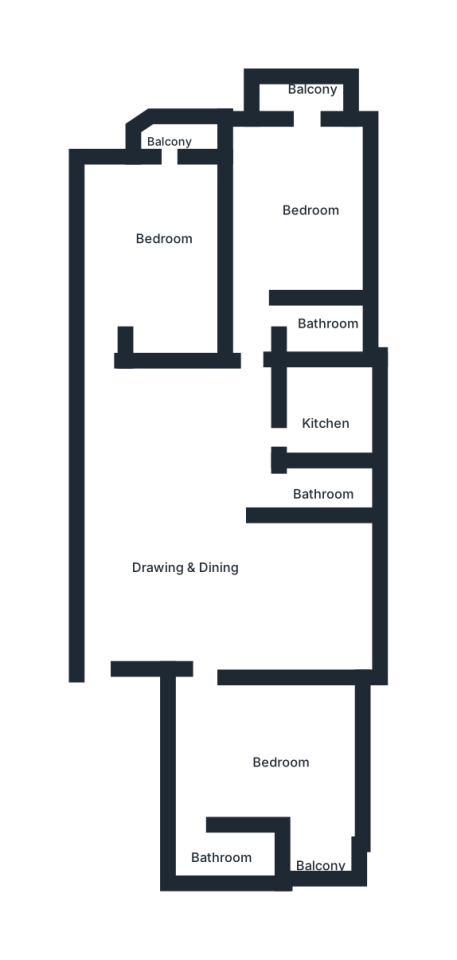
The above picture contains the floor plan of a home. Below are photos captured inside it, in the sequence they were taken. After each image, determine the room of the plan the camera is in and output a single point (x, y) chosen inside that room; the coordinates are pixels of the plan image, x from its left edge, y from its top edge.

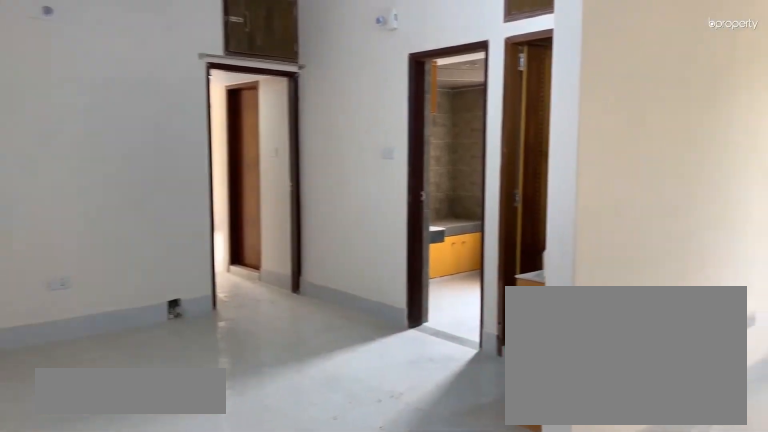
(193, 562)
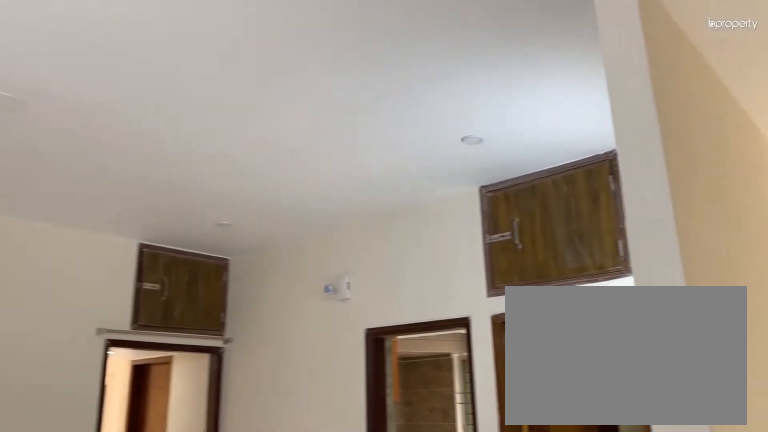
(193, 562)
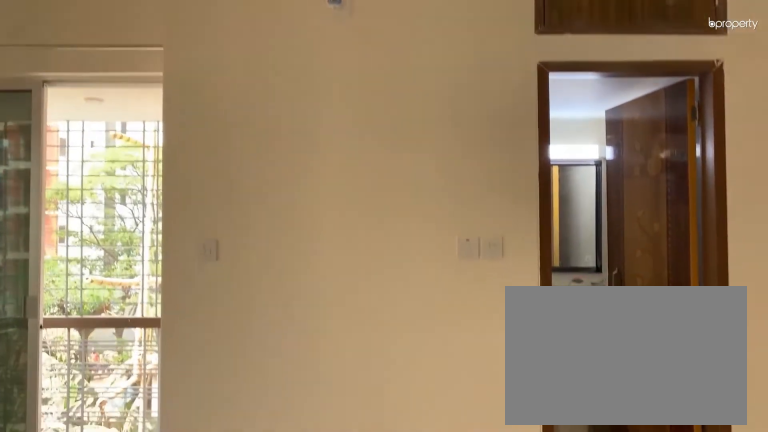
(268, 759)
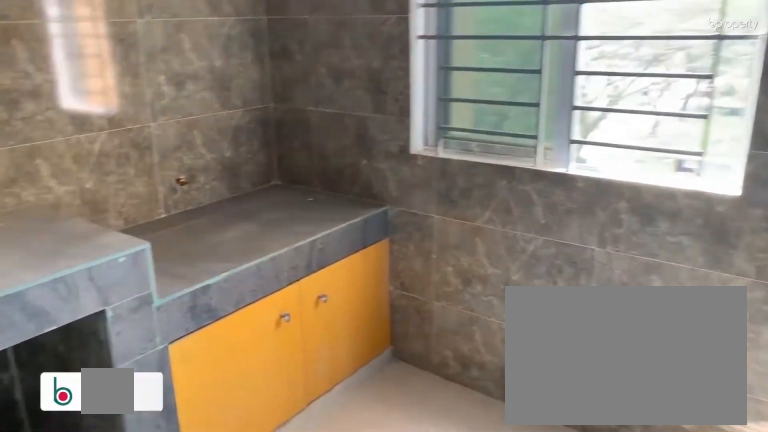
(327, 418)
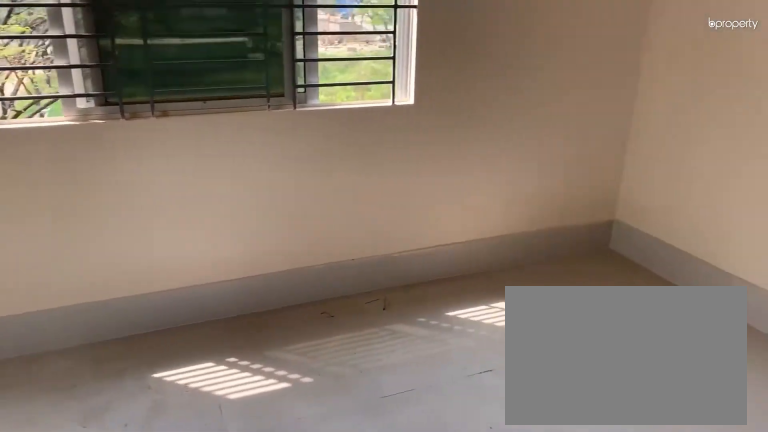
(308, 185)
